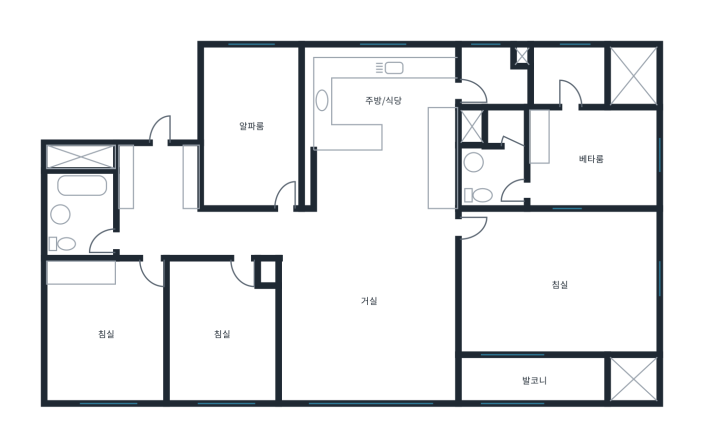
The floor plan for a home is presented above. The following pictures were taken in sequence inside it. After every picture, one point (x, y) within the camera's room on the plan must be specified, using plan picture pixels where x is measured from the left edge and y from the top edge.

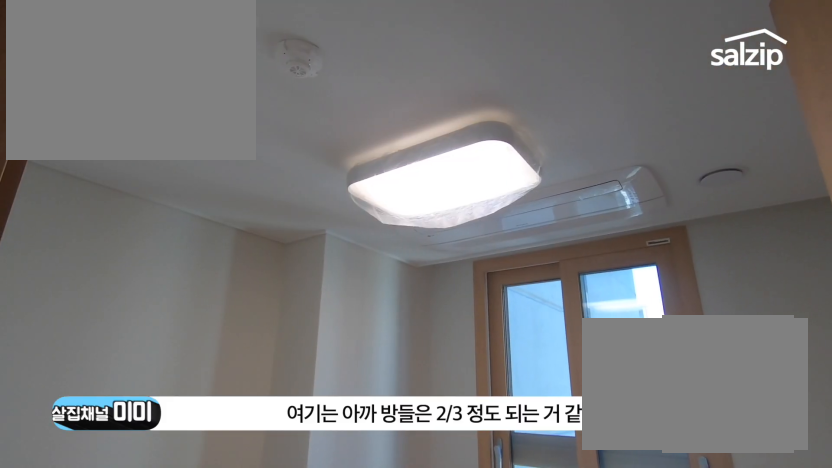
(252, 128)
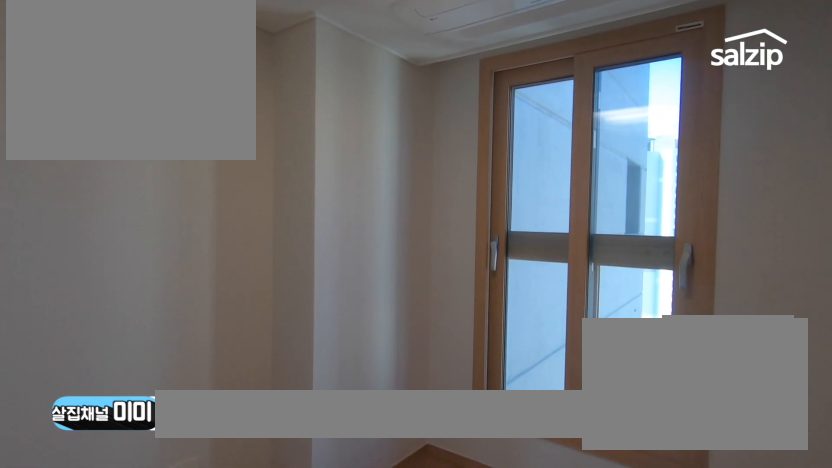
(252, 128)
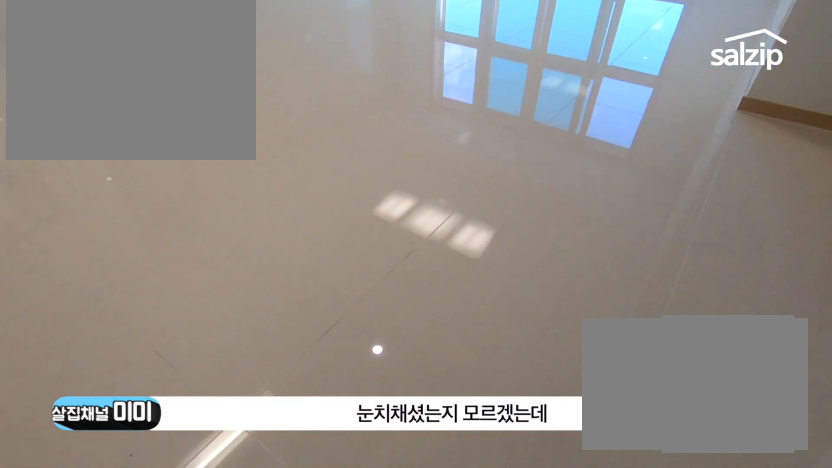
(371, 314)
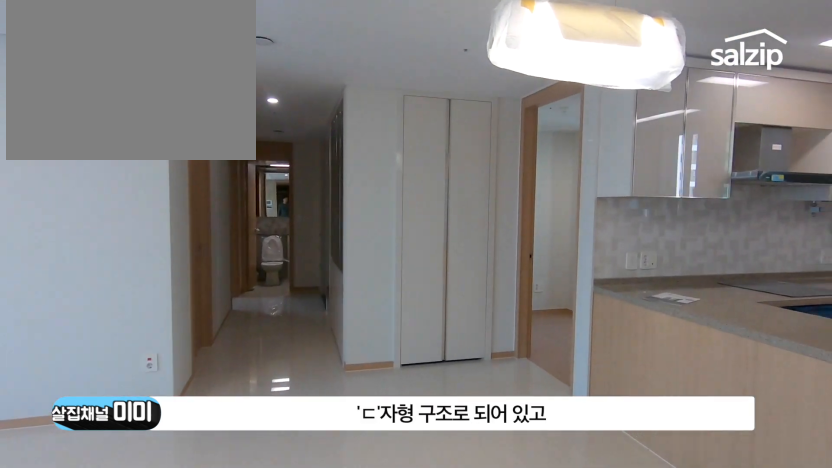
(379, 104)
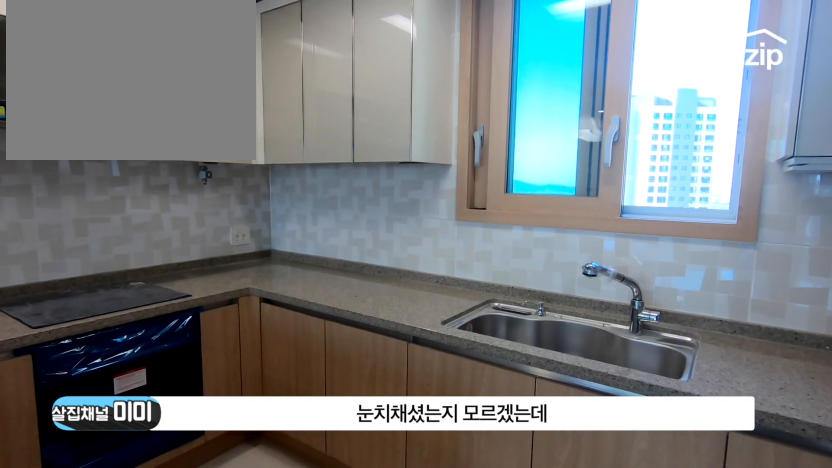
(379, 104)
